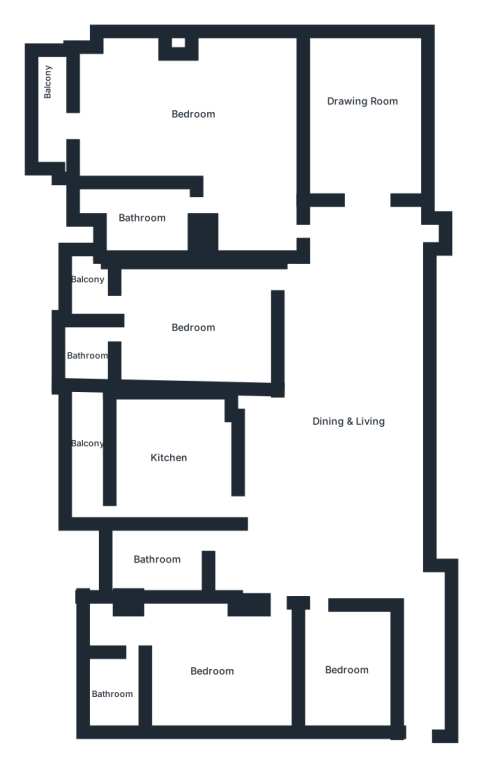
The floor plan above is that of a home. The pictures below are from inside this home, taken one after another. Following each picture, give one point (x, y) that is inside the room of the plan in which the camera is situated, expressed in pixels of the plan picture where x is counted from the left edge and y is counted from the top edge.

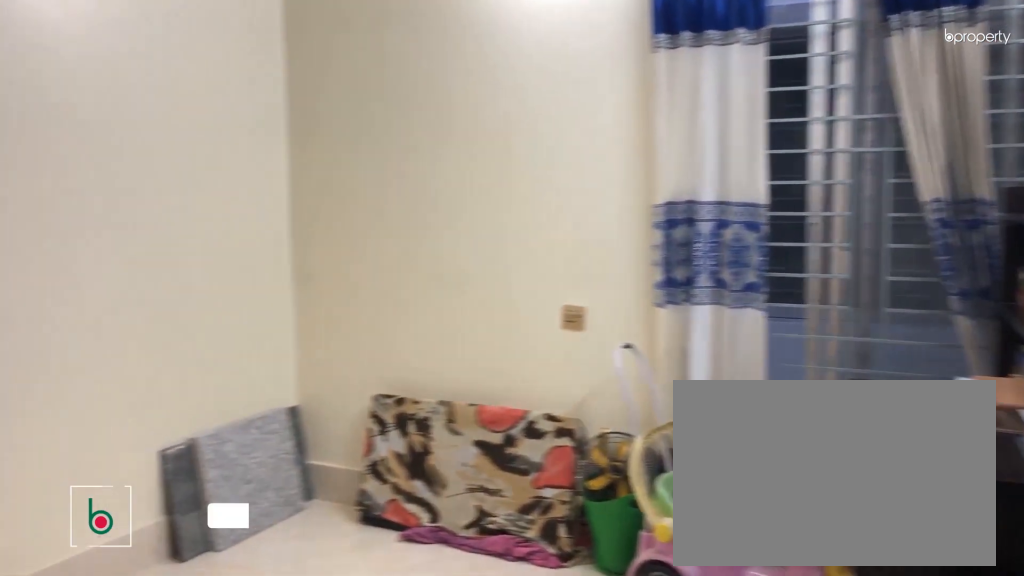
(348, 673)
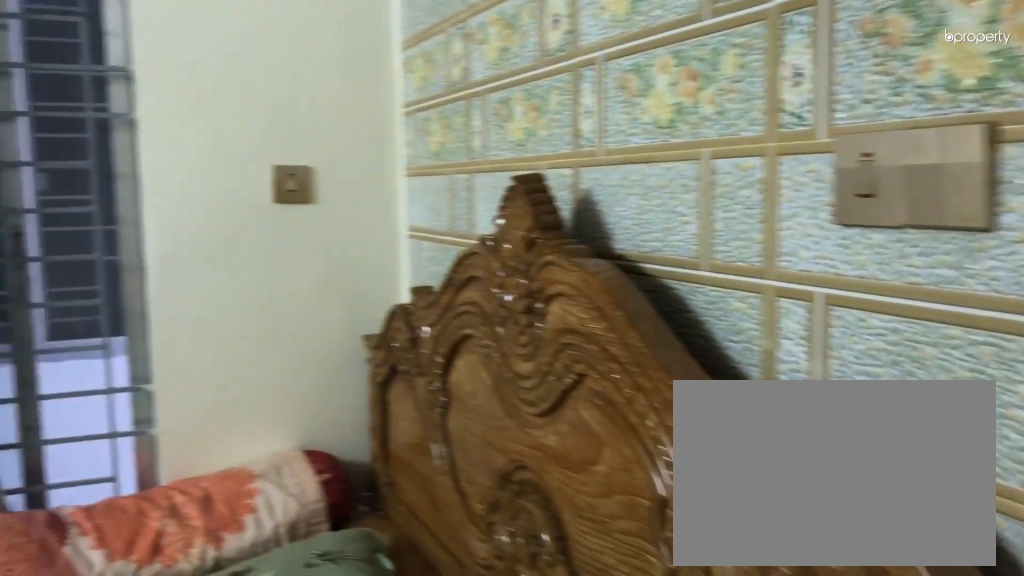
(216, 673)
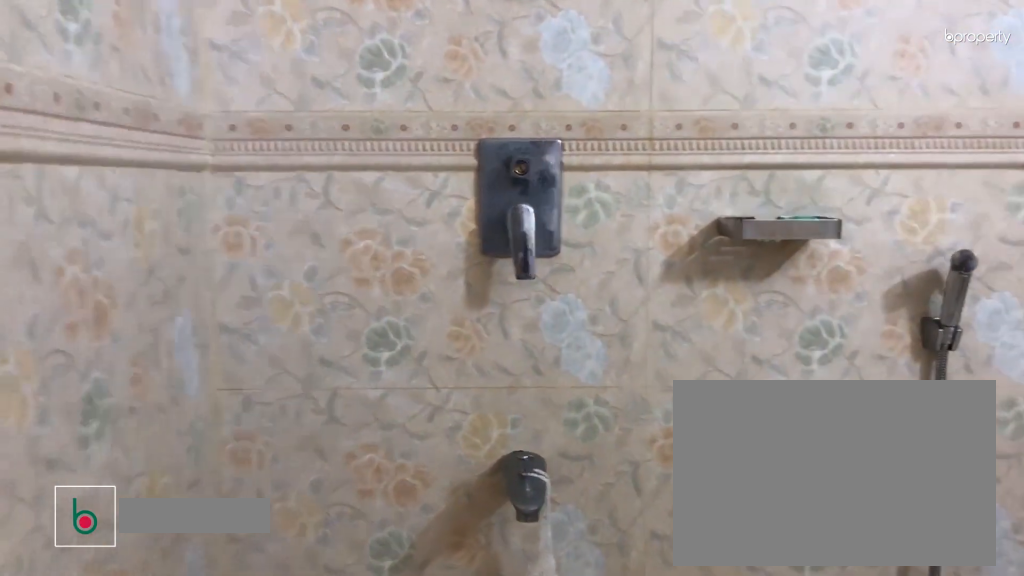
(115, 690)
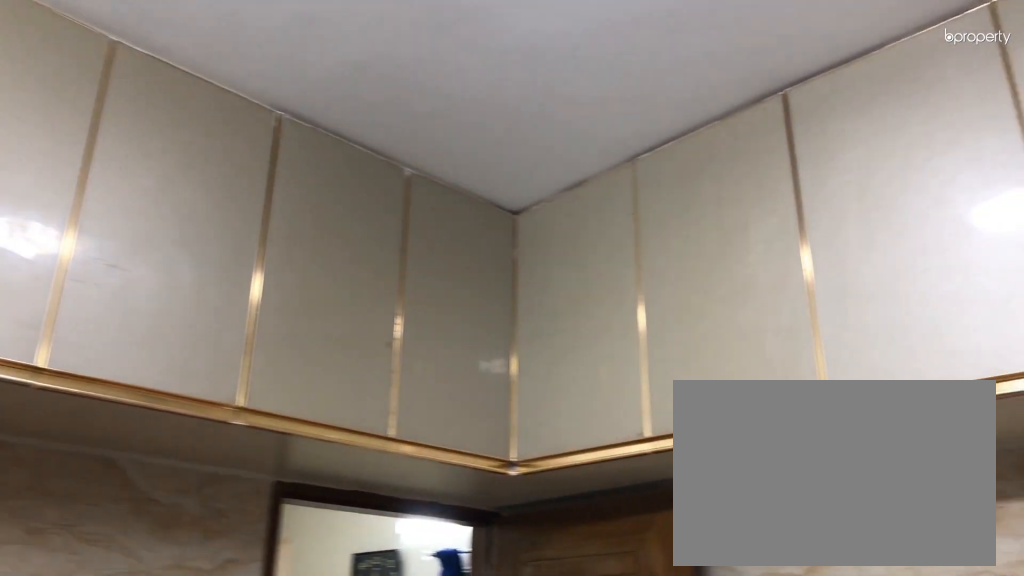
(168, 457)
